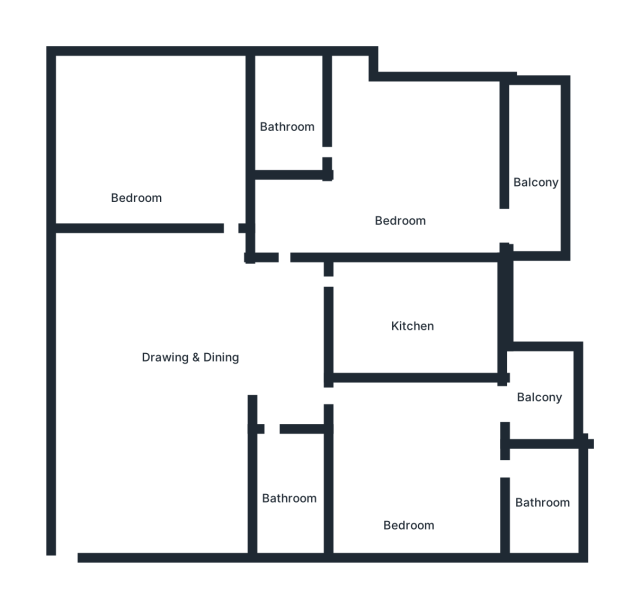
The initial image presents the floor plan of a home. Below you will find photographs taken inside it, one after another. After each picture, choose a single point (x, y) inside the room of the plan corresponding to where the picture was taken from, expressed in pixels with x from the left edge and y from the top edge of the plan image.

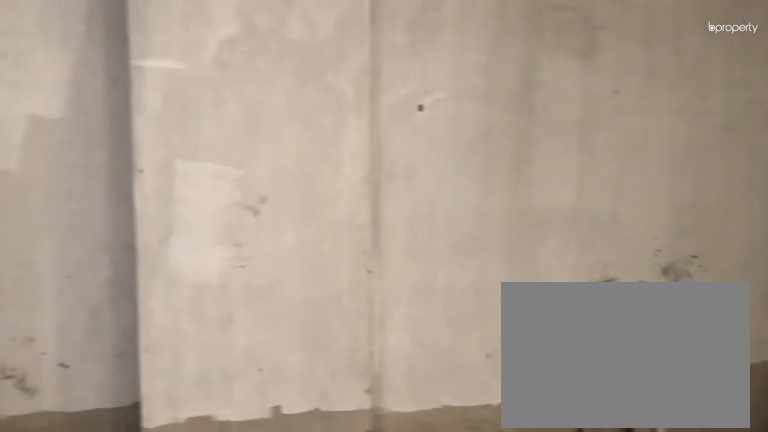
(192, 347)
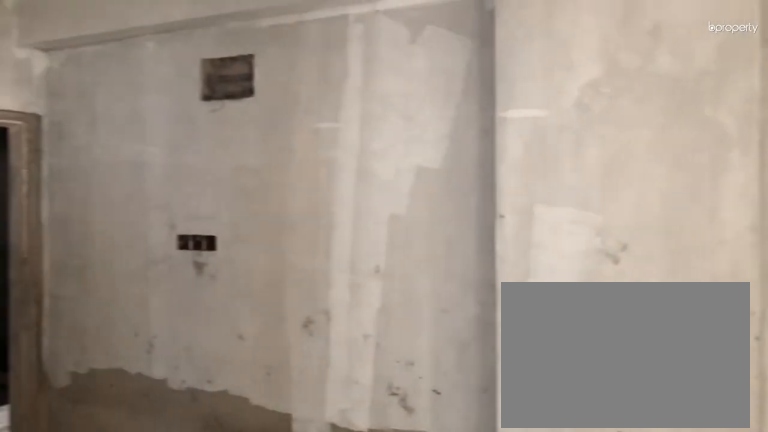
(192, 347)
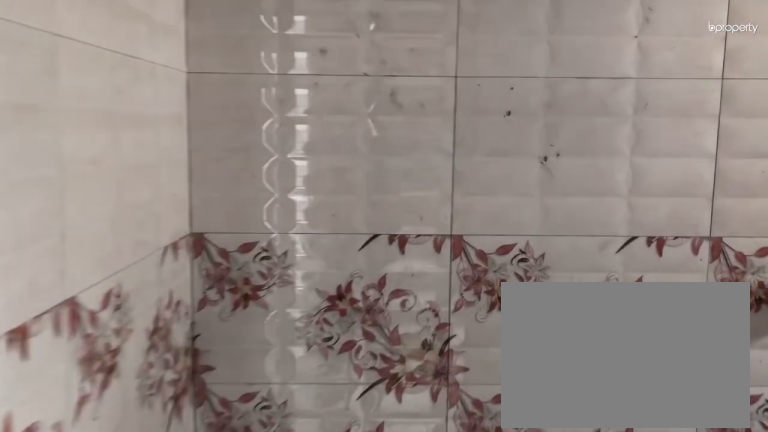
(286, 119)
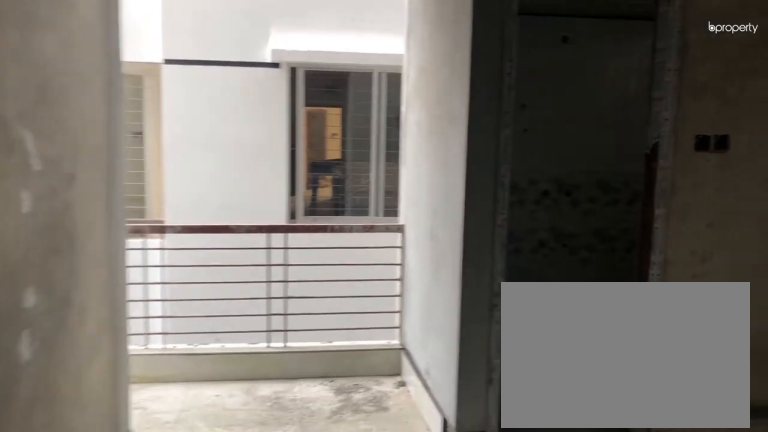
(414, 479)
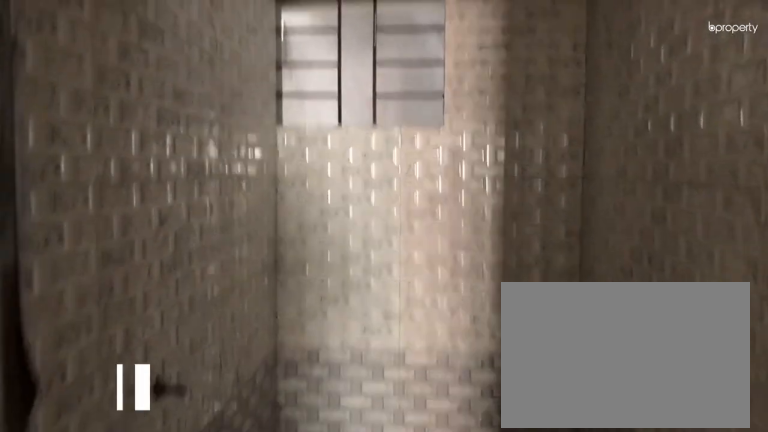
(298, 491)
